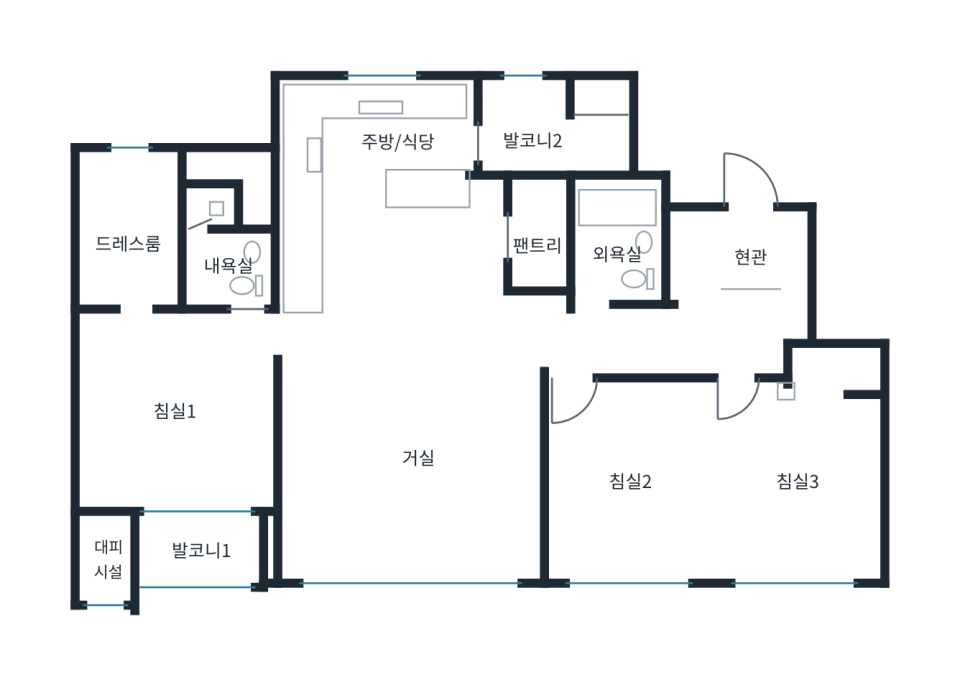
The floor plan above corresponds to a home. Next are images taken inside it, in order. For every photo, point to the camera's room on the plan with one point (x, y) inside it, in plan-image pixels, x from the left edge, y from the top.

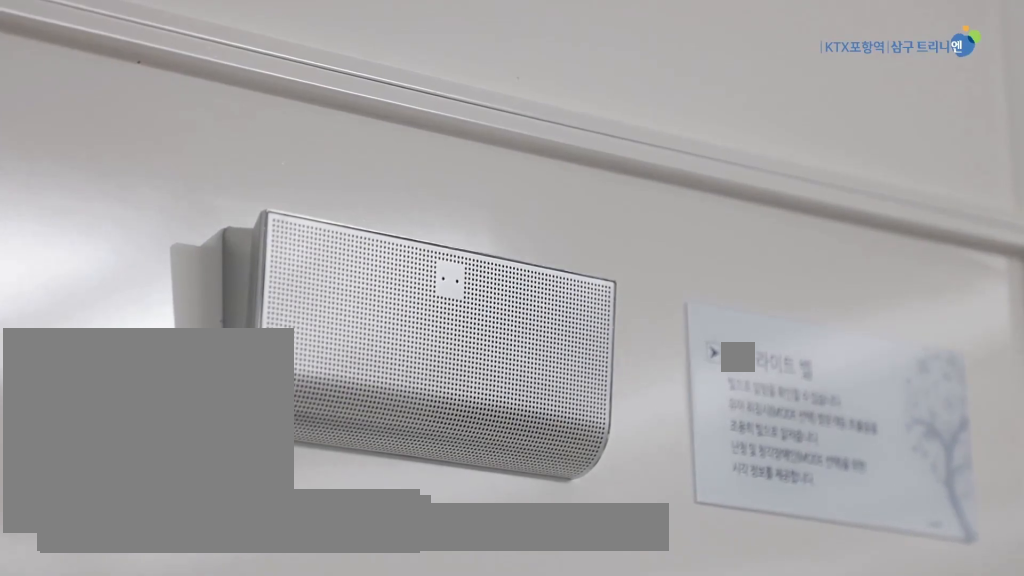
(412, 474)
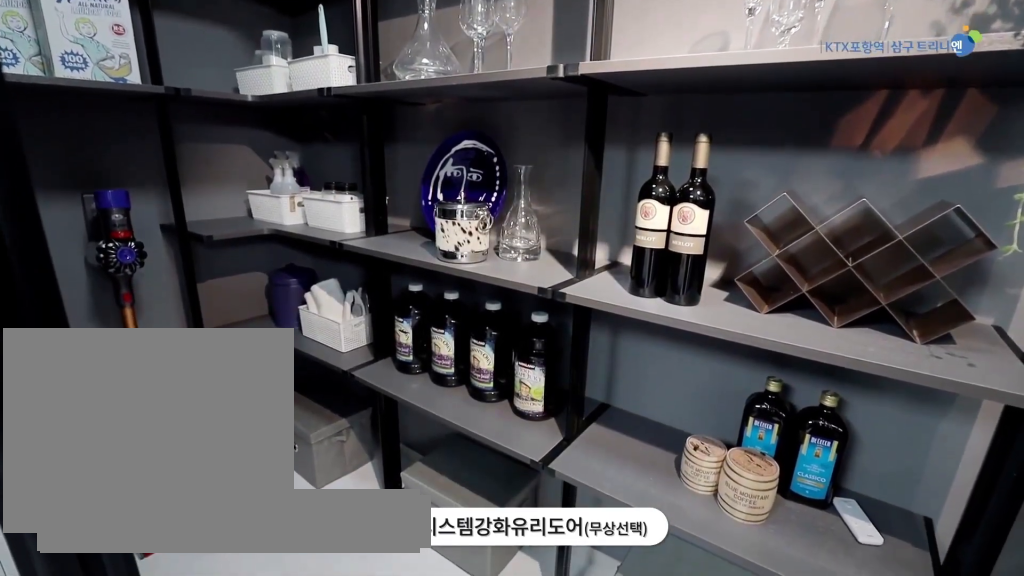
(538, 242)
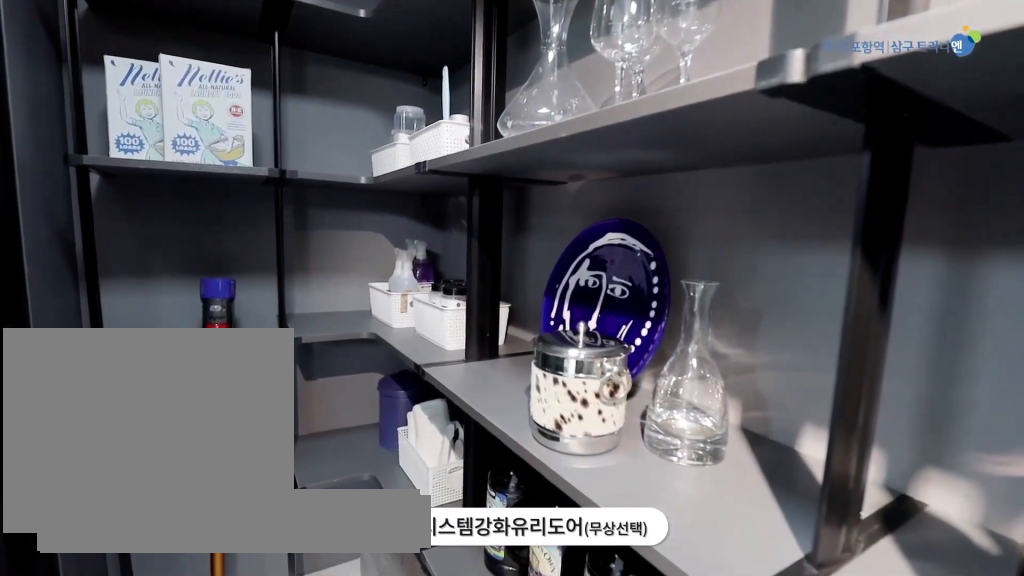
(538, 242)
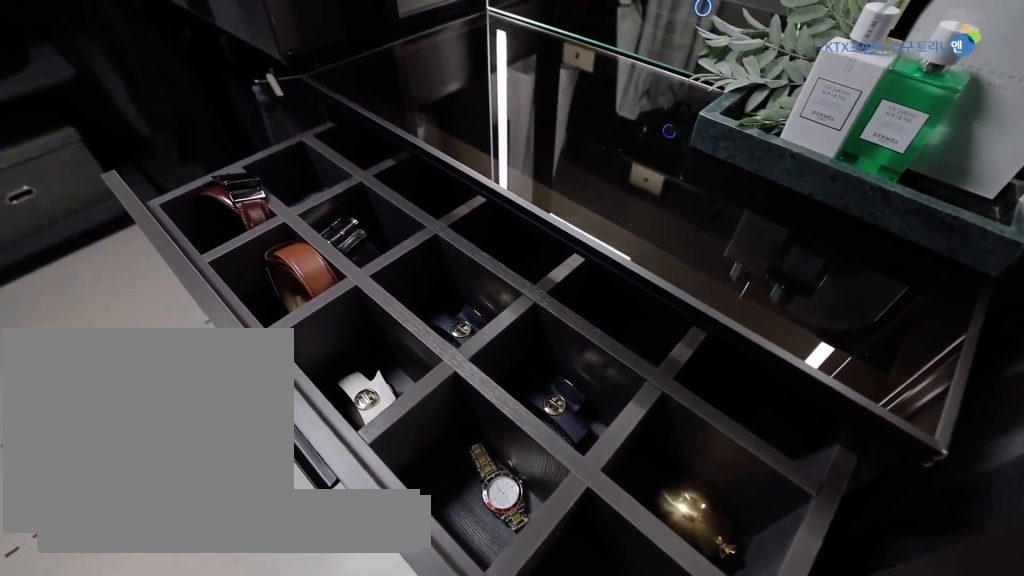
(125, 232)
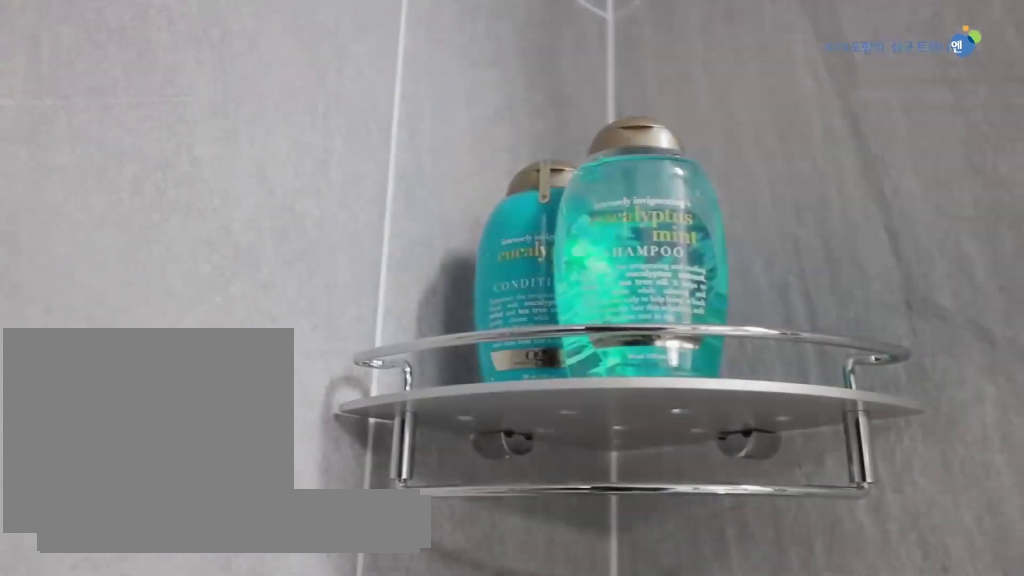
(221, 248)
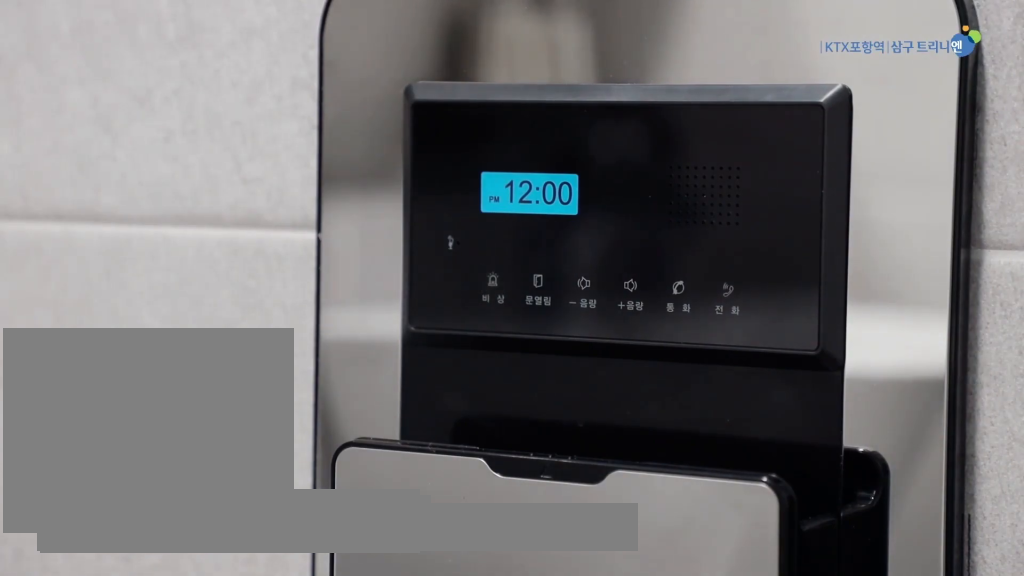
(220, 248)
